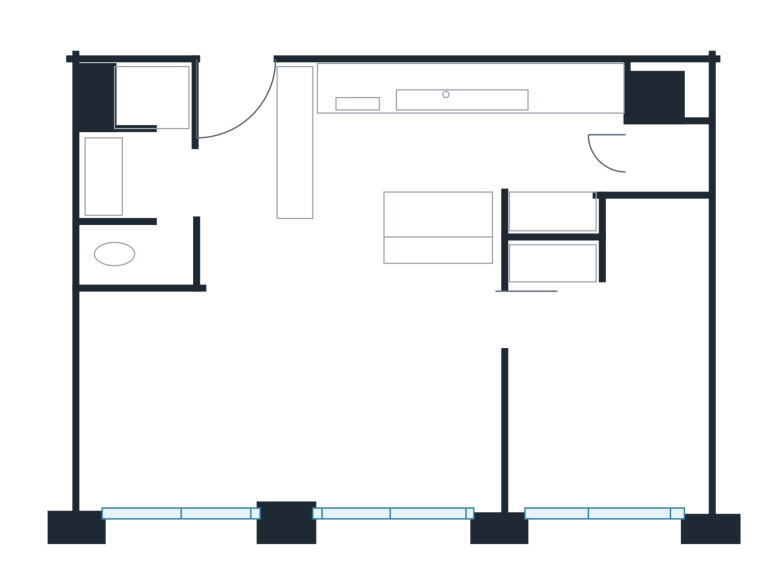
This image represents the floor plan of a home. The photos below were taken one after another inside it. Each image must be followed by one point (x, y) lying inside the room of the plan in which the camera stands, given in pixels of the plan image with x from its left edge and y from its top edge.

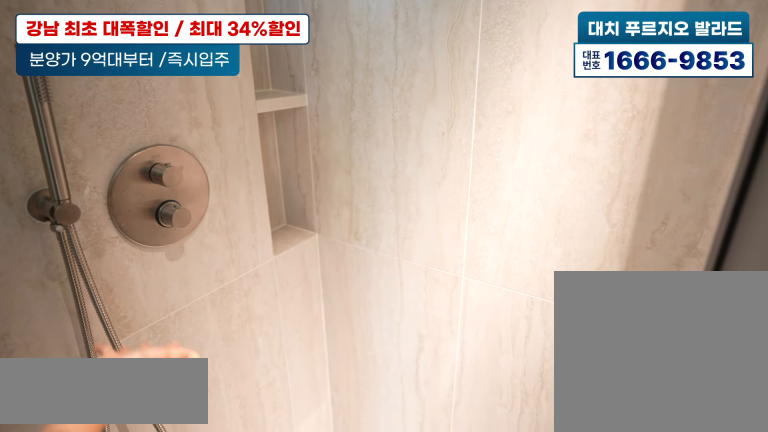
(152, 161)
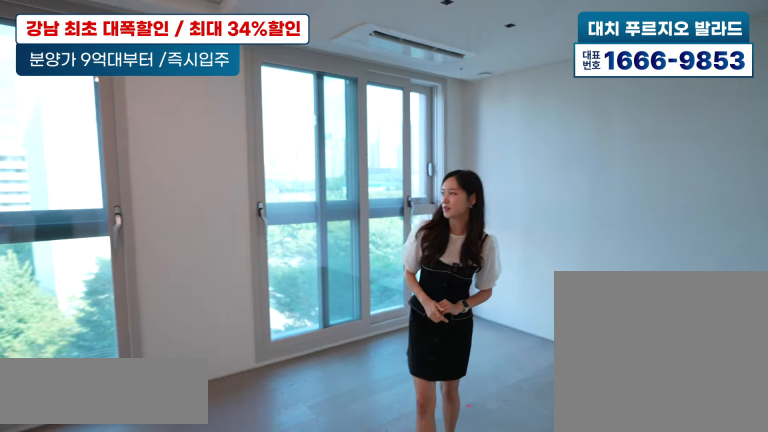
(260, 369)
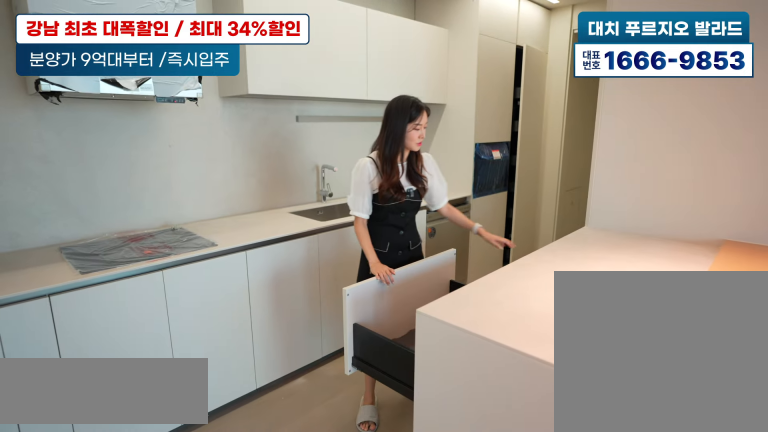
(488, 140)
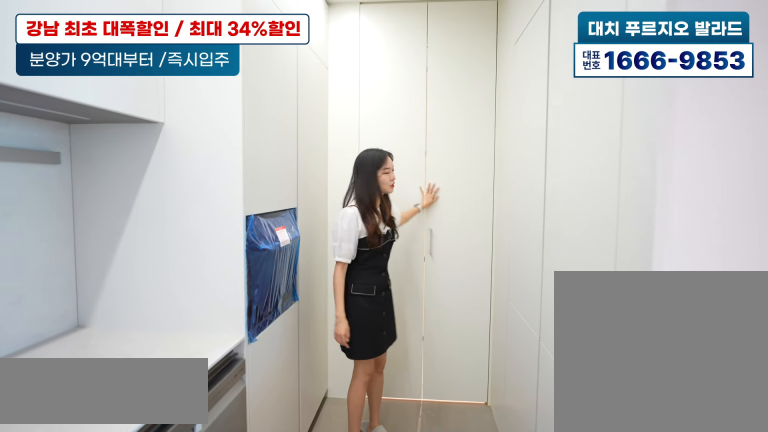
(488, 141)
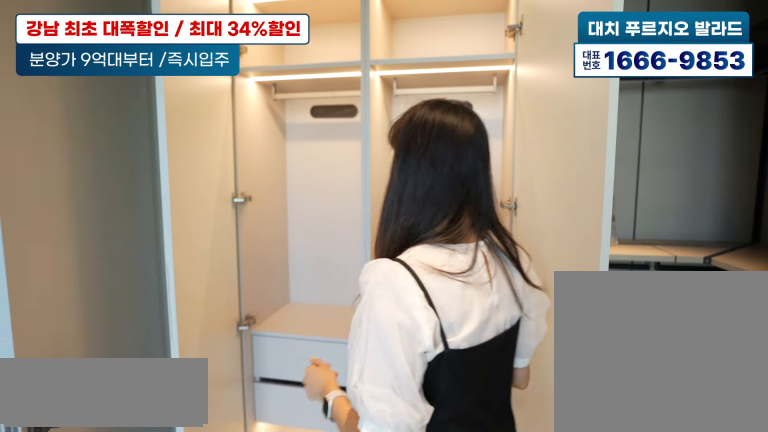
(599, 386)
